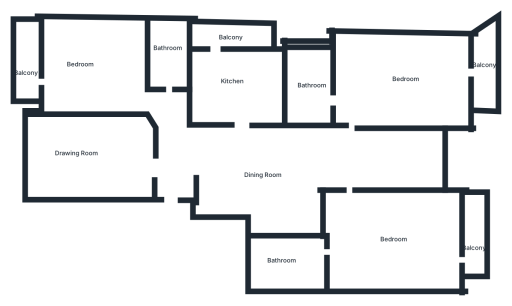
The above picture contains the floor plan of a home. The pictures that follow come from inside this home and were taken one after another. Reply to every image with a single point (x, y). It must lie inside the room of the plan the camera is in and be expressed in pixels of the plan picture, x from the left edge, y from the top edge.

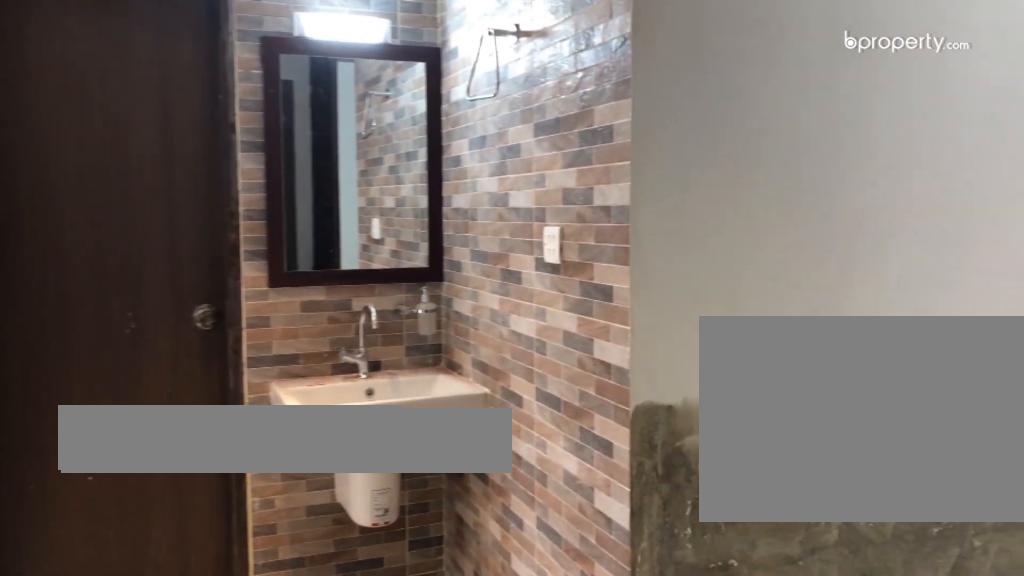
(171, 166)
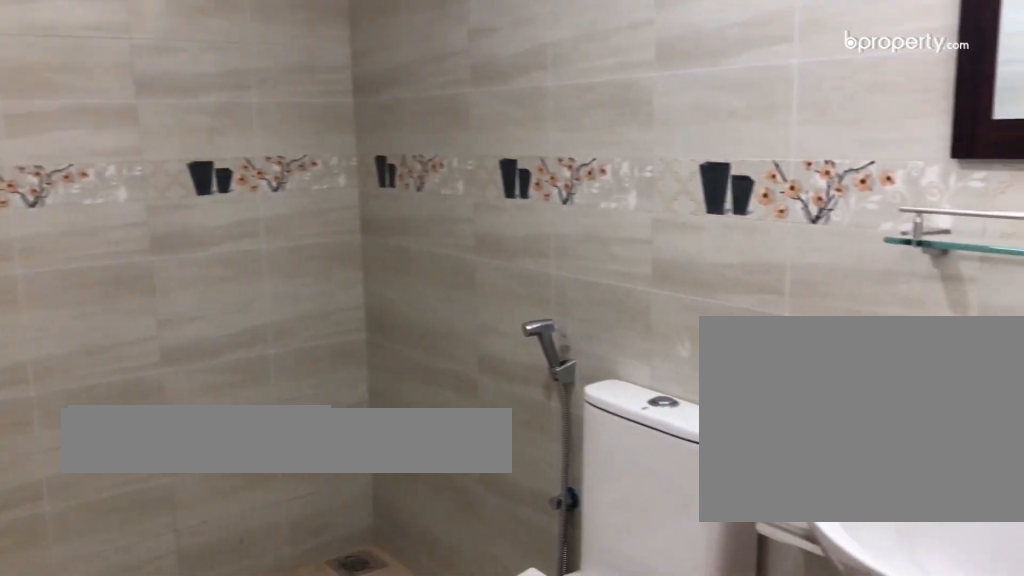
(171, 62)
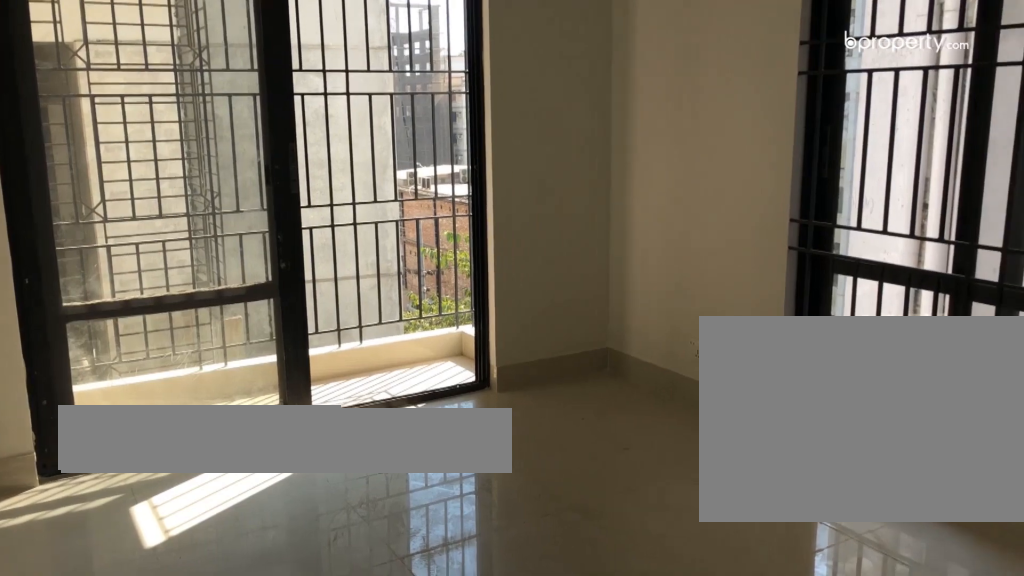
(92, 71)
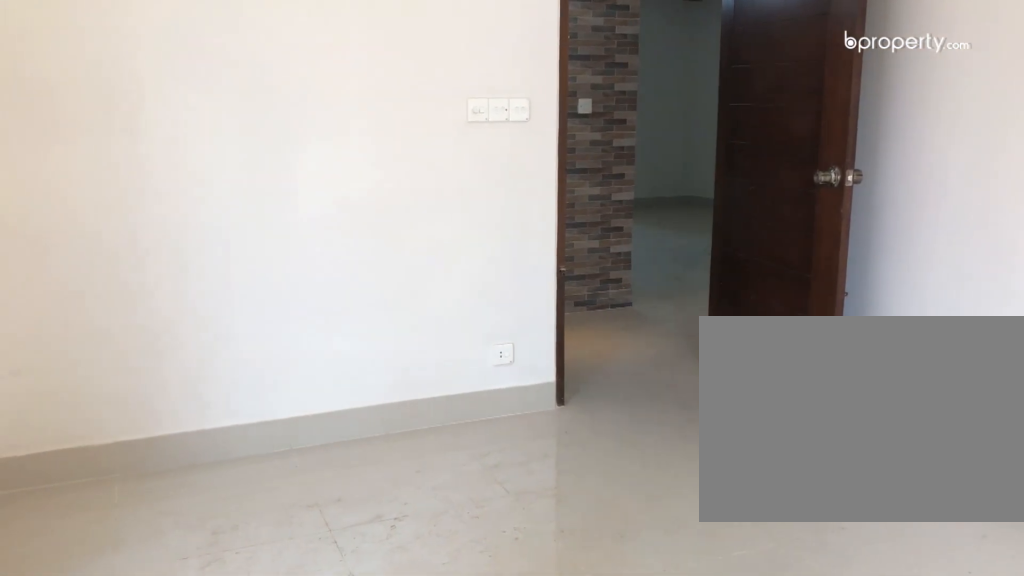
(94, 73)
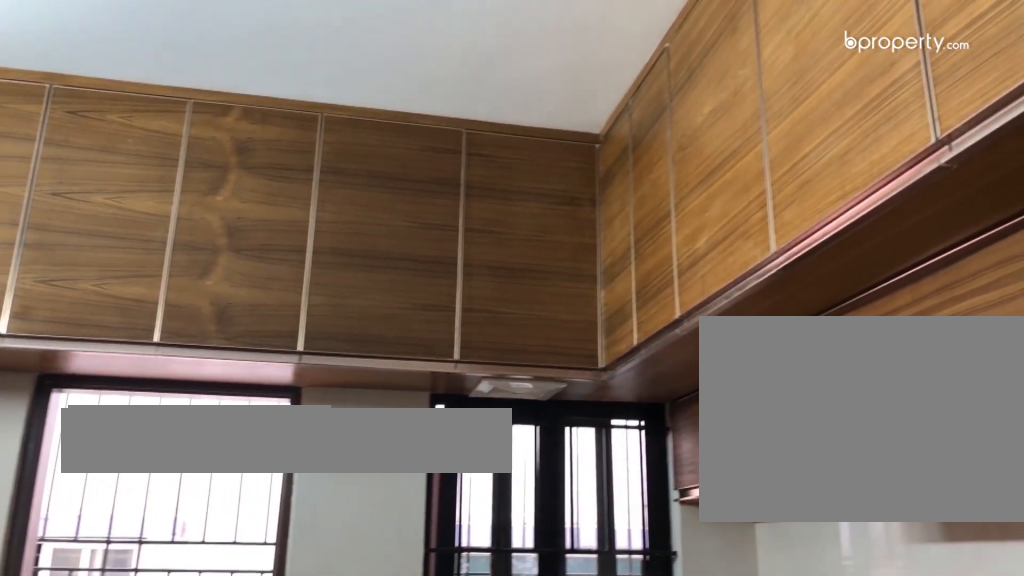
(241, 86)
